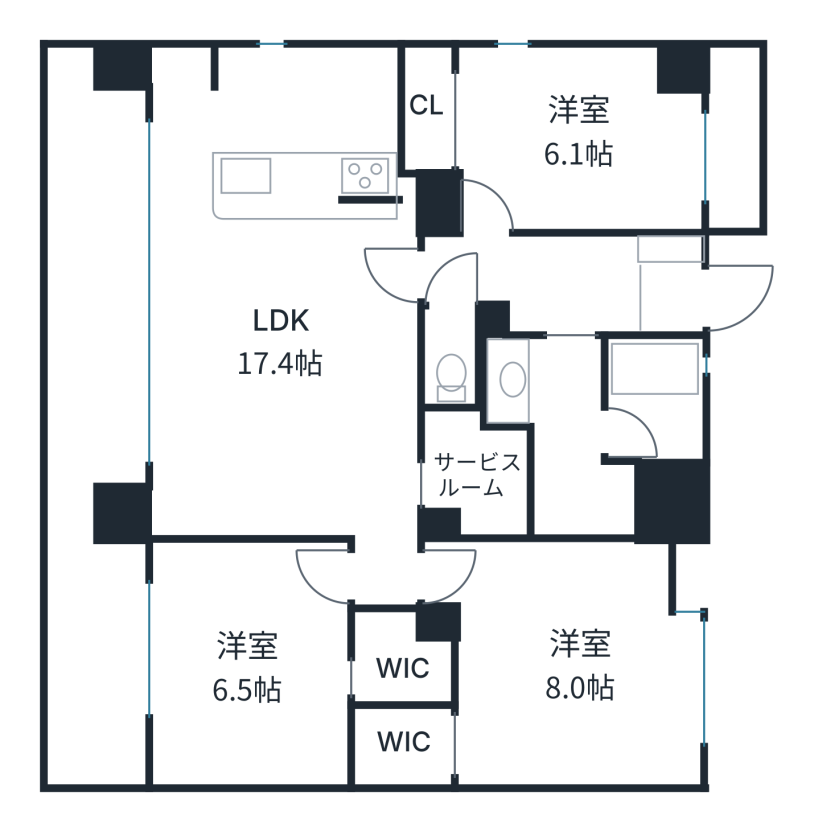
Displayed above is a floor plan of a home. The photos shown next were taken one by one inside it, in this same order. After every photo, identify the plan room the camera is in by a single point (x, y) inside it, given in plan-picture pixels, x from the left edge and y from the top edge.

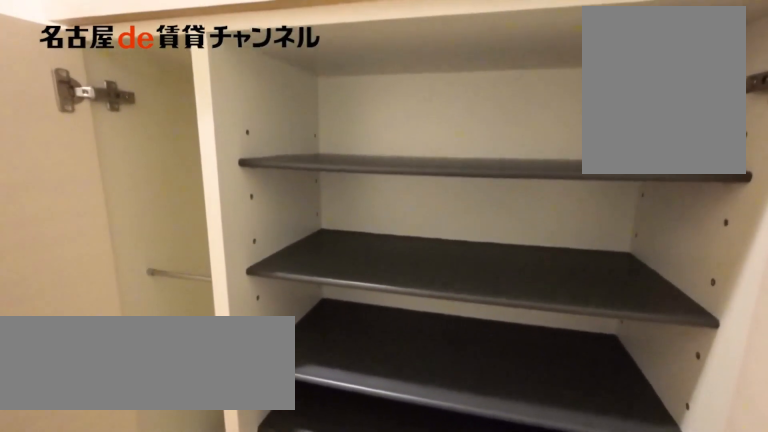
(667, 286)
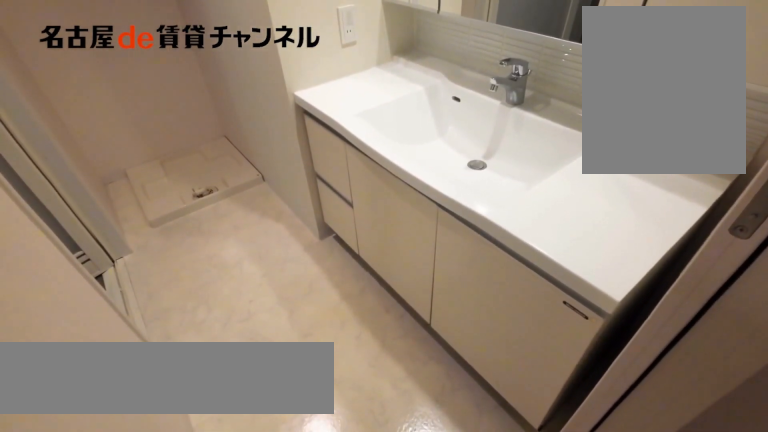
(562, 432)
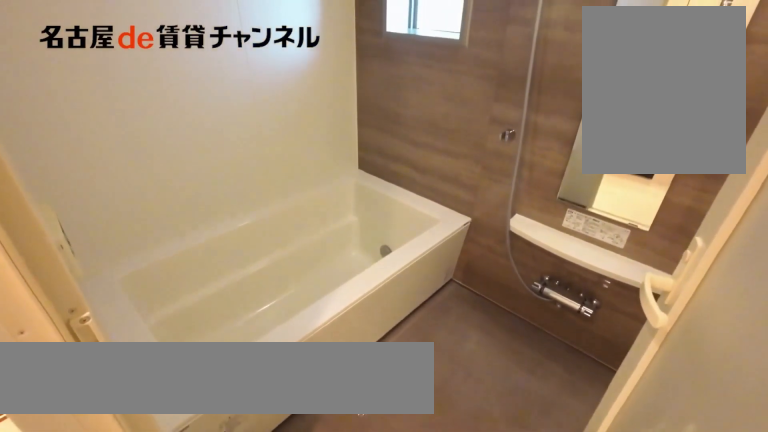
(651, 398)
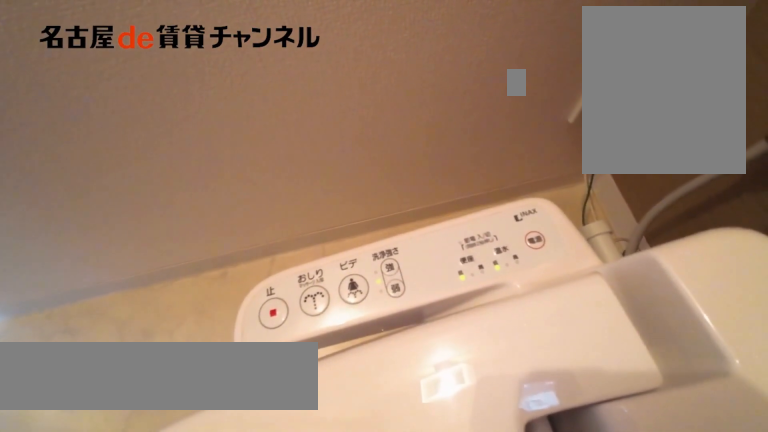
(450, 356)
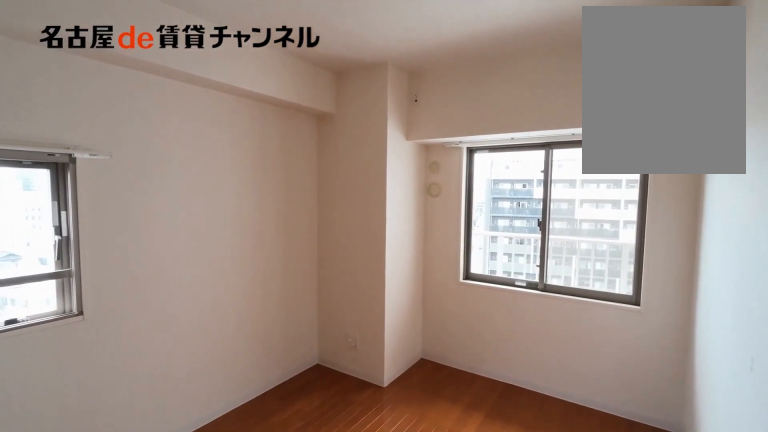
(551, 138)
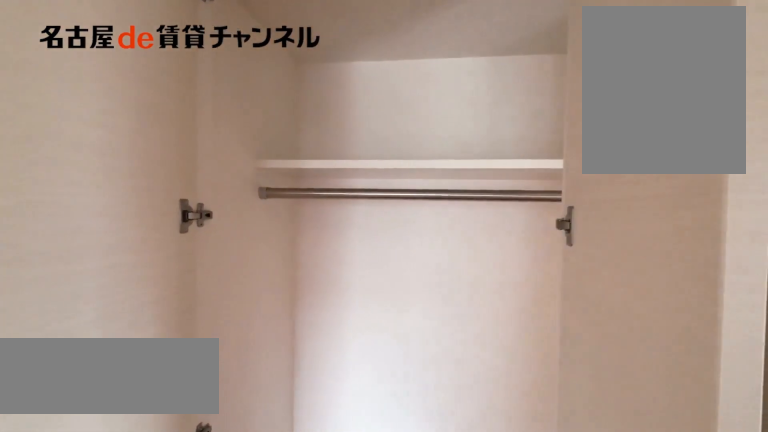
(551, 138)
